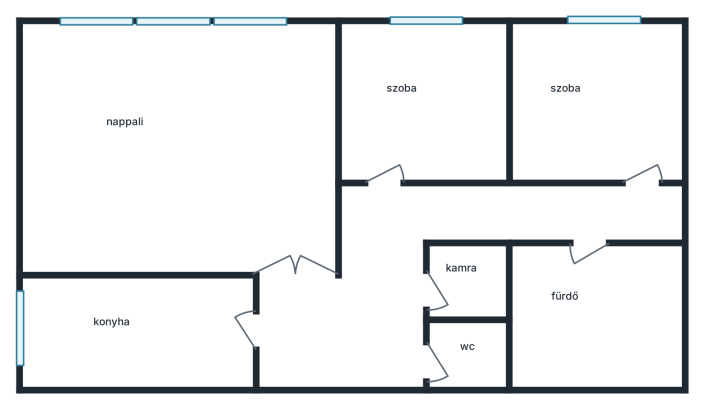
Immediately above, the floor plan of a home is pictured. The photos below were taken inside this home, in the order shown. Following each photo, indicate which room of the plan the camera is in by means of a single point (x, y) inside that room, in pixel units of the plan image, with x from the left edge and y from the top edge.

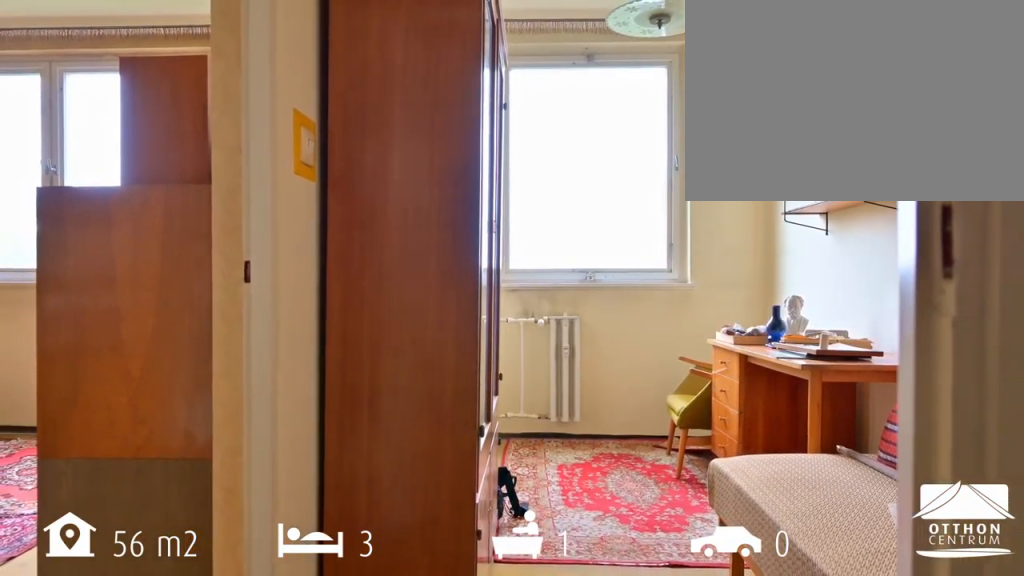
(380, 230)
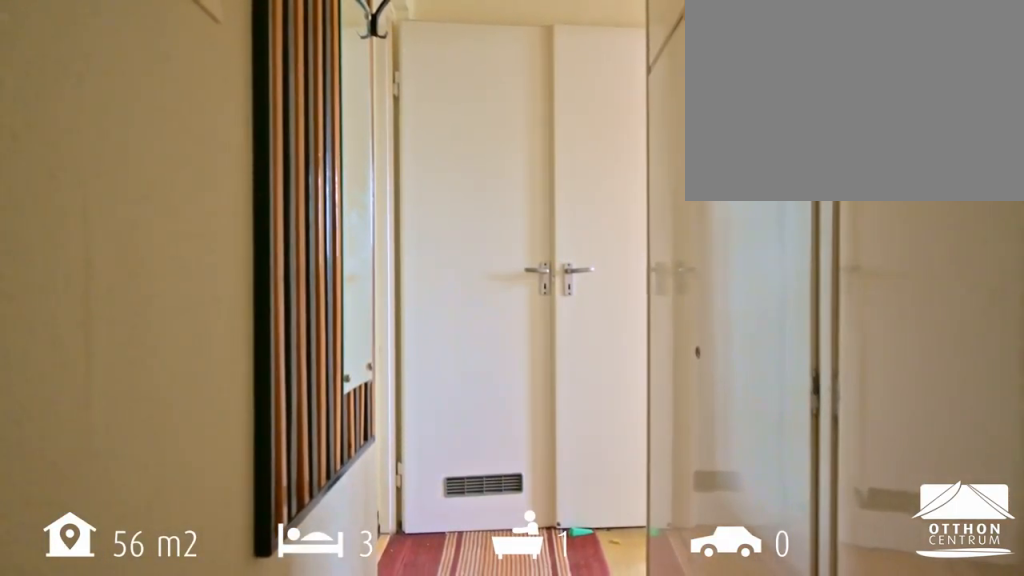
(380, 230)
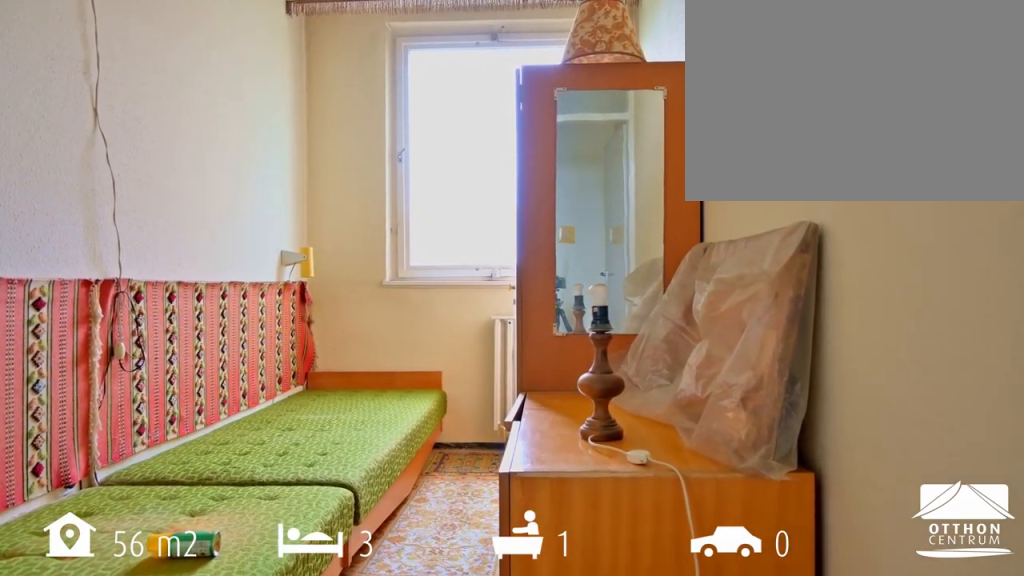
(598, 105)
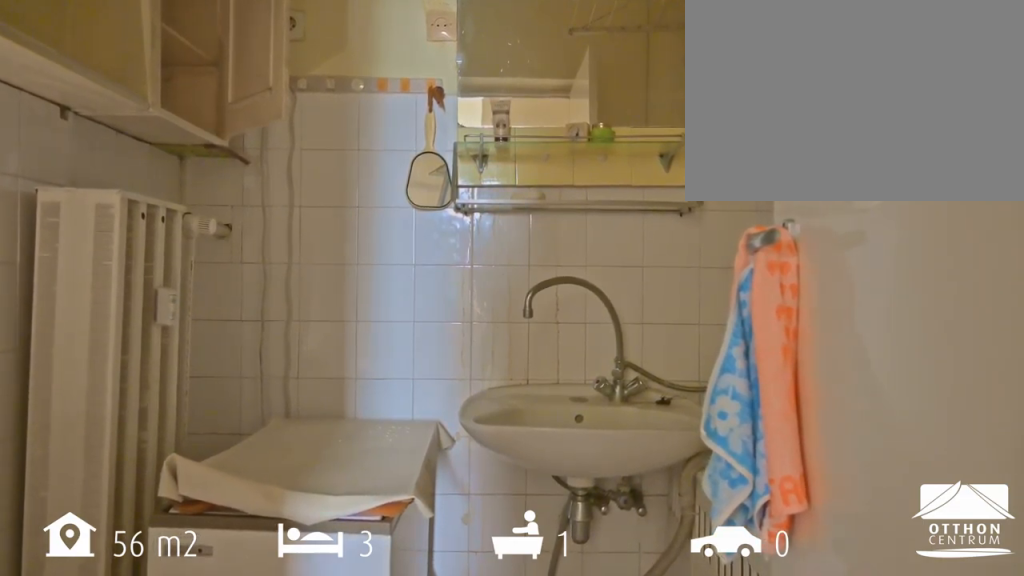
(599, 327)
